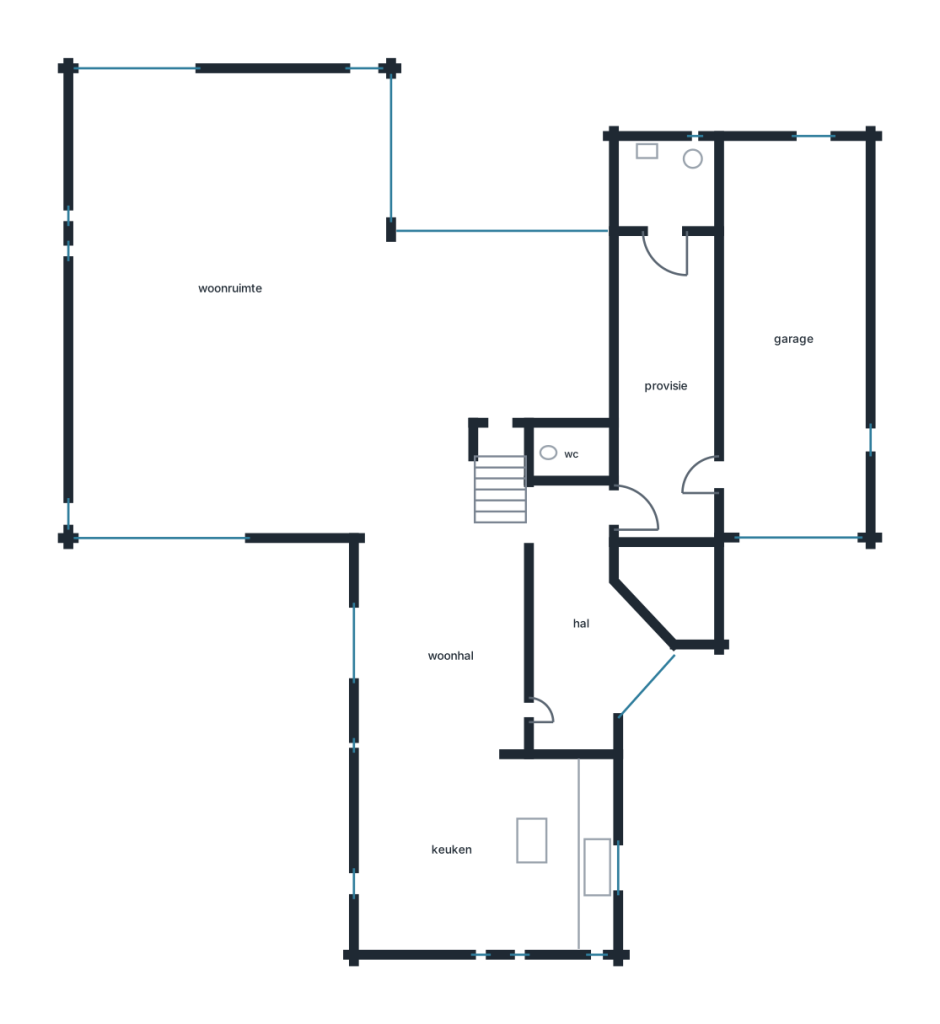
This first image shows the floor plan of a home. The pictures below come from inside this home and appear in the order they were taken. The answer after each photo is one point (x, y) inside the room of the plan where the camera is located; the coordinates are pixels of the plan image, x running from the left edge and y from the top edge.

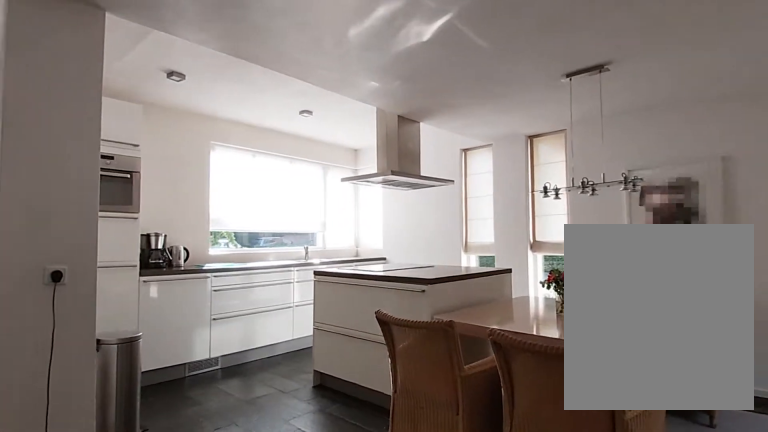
(461, 740)
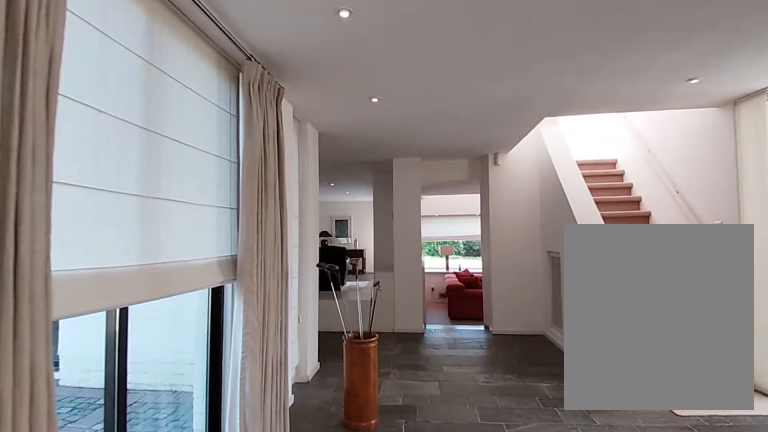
(461, 740)
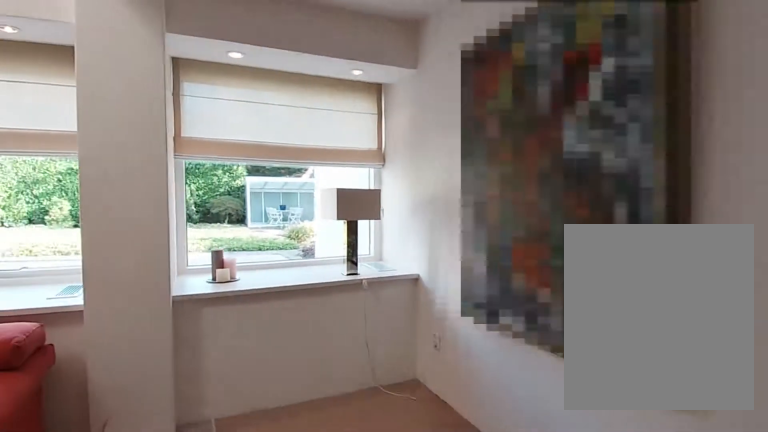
(498, 338)
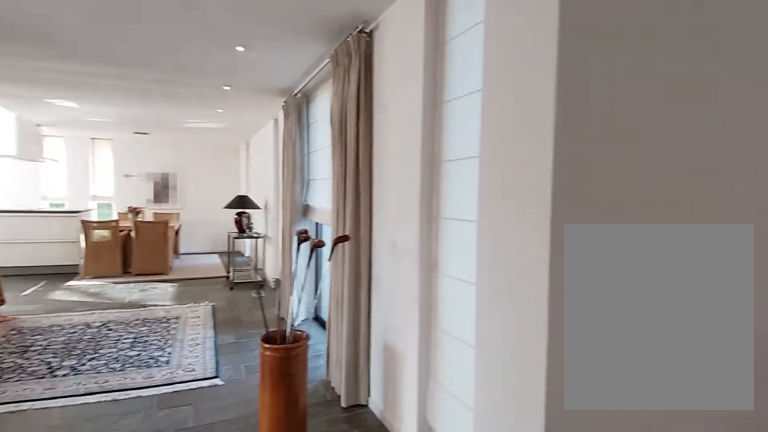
(462, 740)
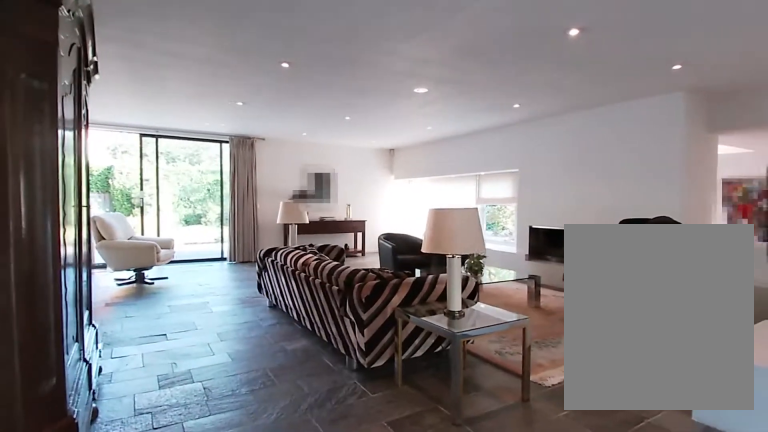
(225, 302)
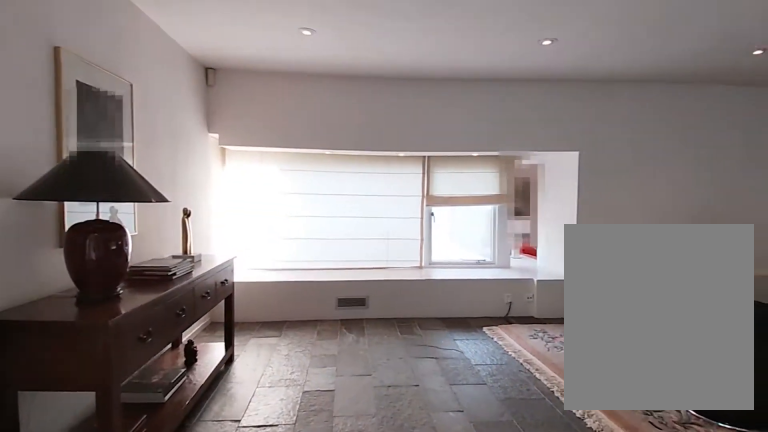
(225, 302)
